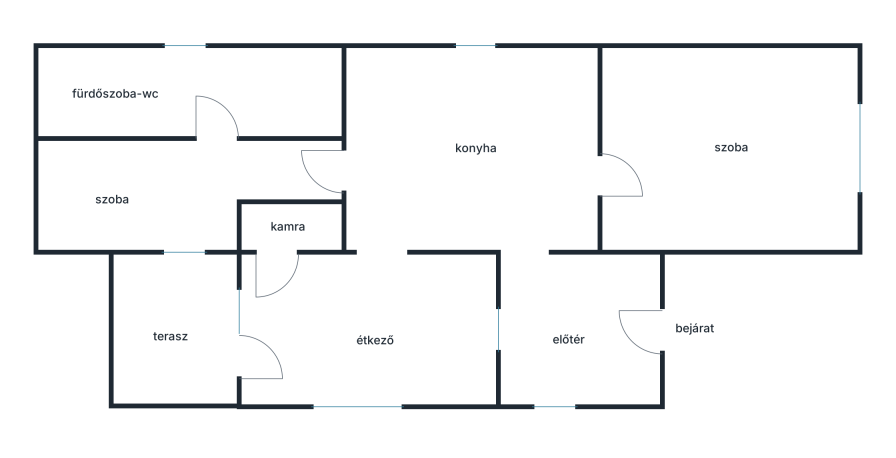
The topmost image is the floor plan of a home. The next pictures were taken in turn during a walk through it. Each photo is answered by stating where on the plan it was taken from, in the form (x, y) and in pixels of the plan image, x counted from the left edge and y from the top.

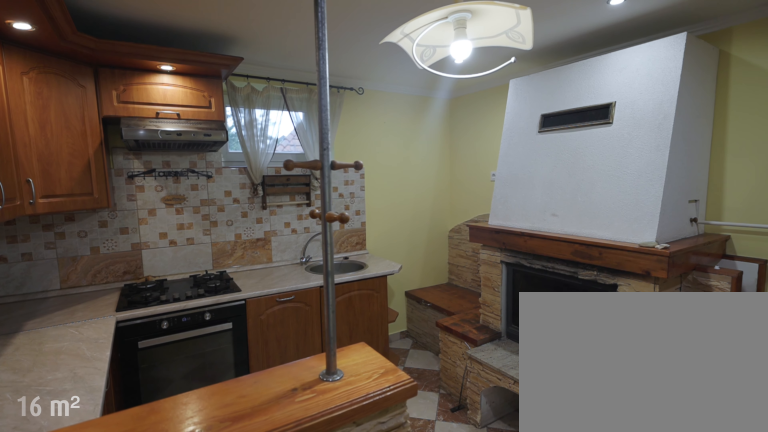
(459, 178)
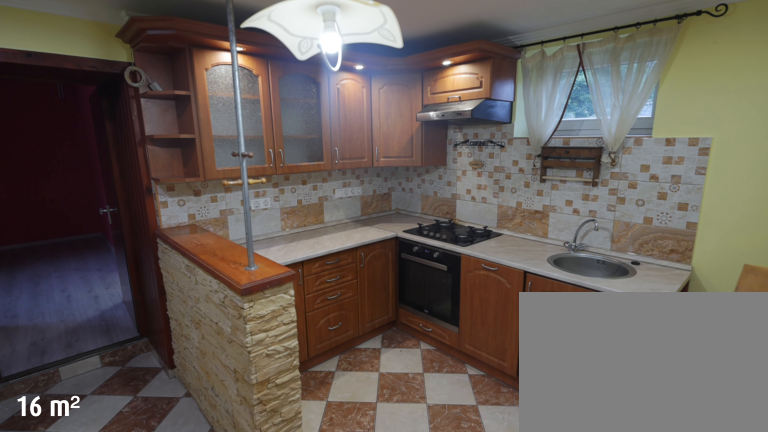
(507, 156)
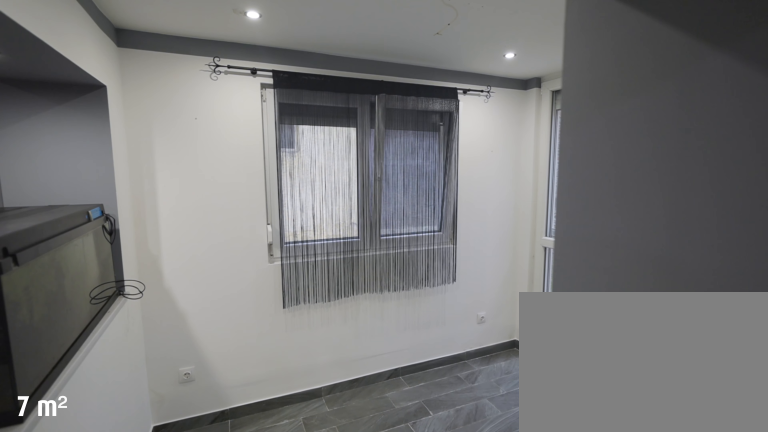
(381, 258)
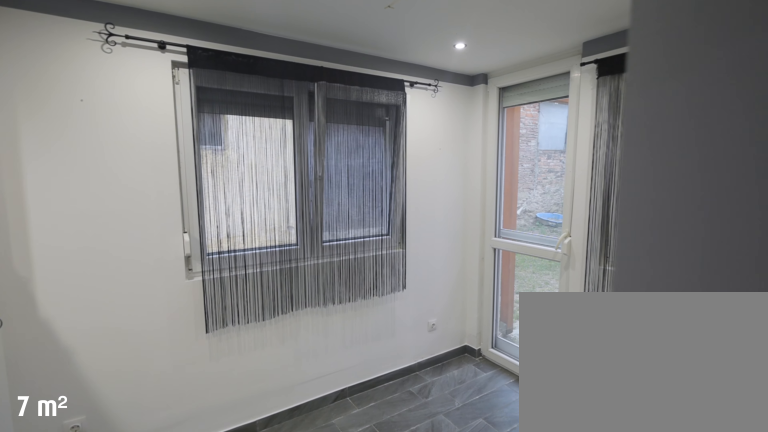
(381, 278)
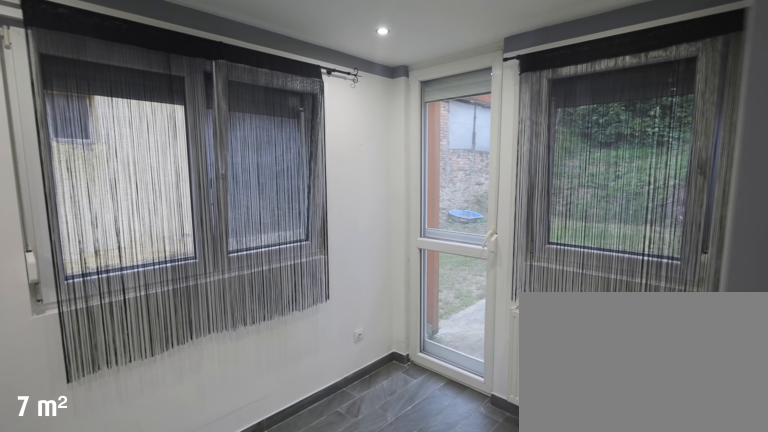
(381, 305)
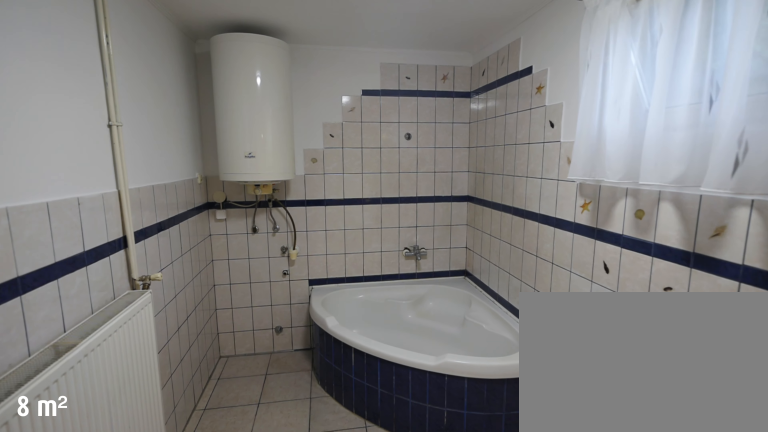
(191, 94)
